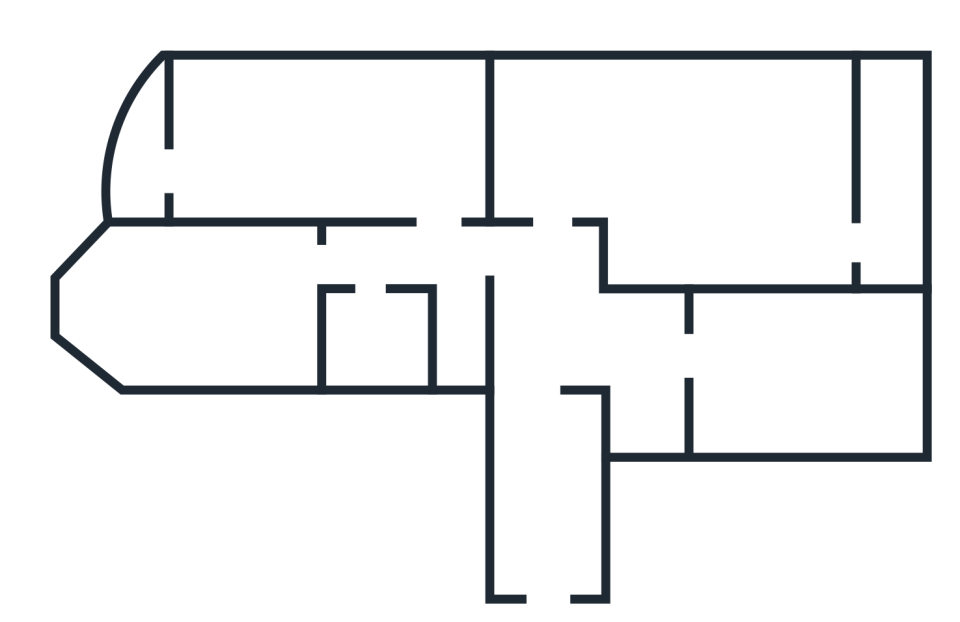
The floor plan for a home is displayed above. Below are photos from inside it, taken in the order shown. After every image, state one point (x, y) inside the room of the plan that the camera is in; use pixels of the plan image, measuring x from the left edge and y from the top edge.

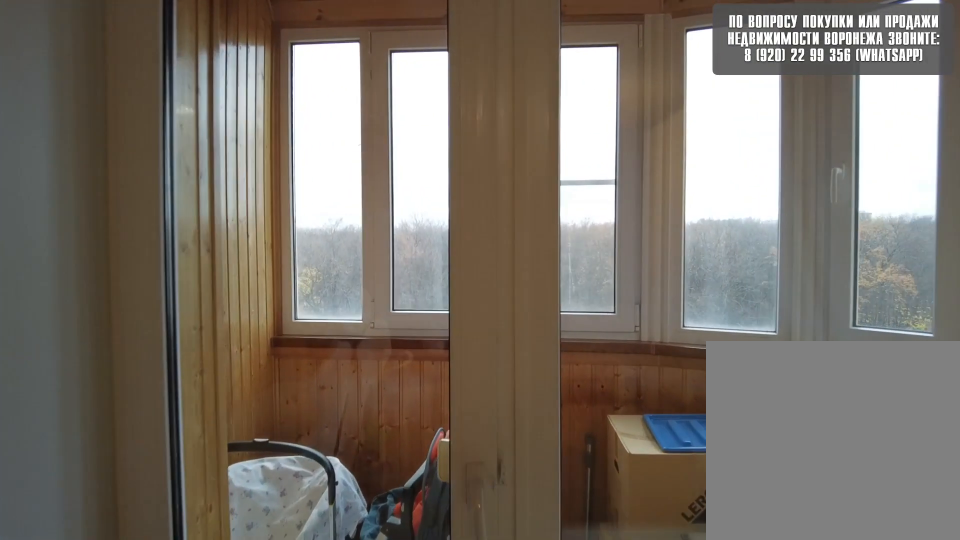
(233, 156)
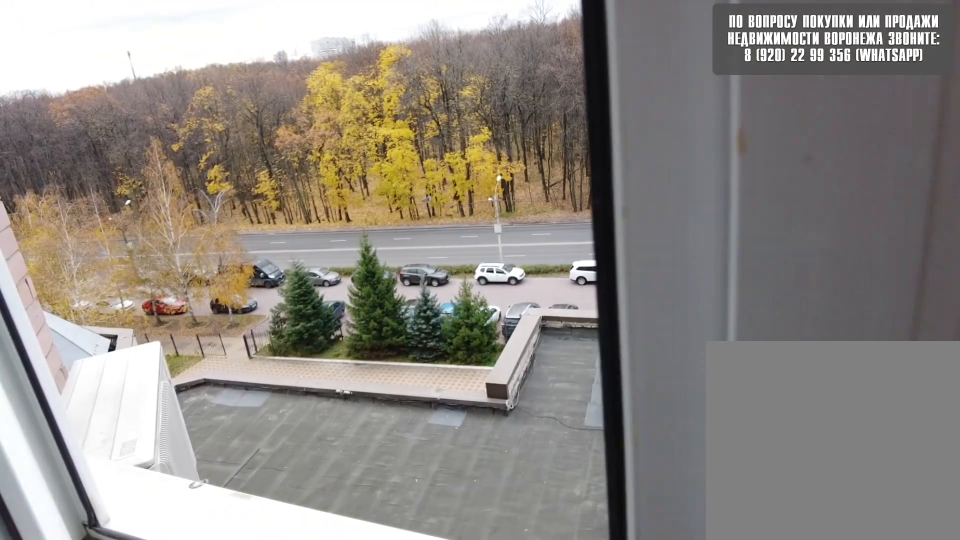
(149, 159)
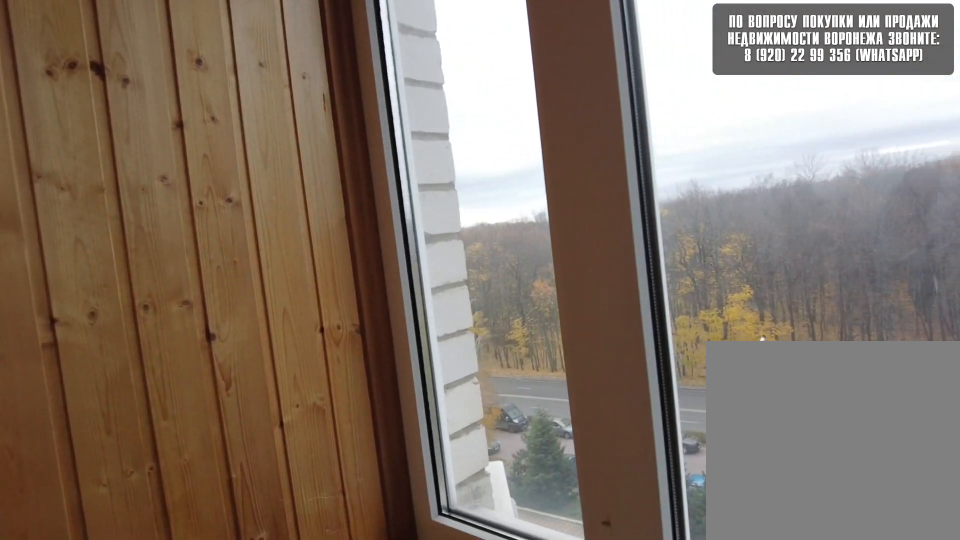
(149, 159)
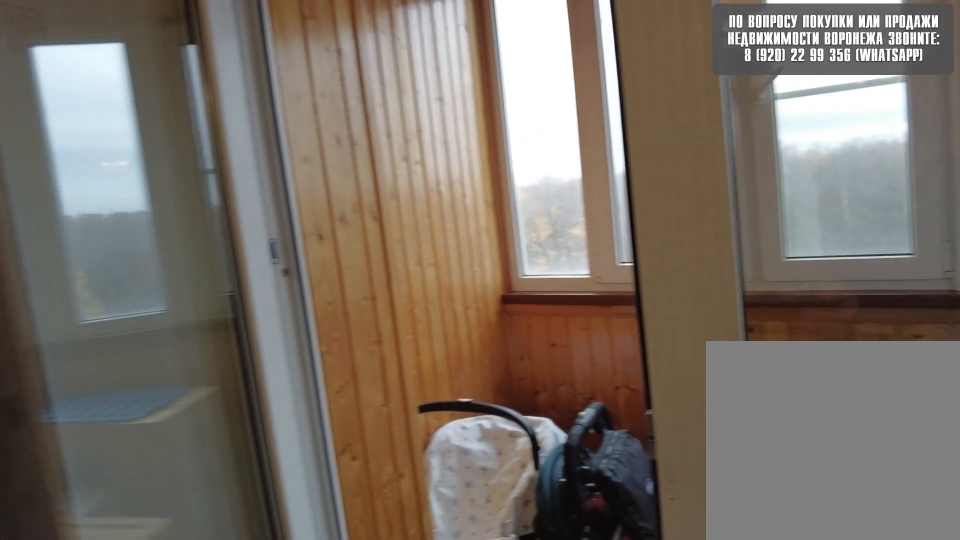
(222, 167)
